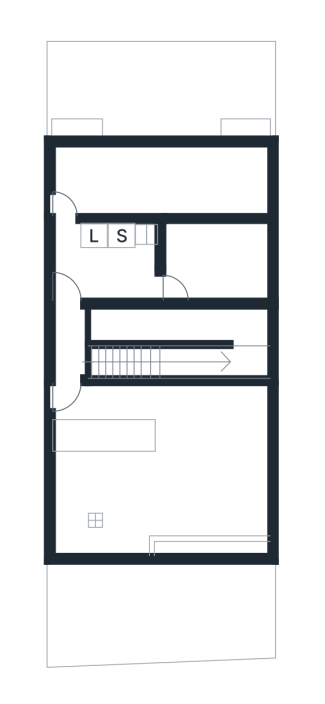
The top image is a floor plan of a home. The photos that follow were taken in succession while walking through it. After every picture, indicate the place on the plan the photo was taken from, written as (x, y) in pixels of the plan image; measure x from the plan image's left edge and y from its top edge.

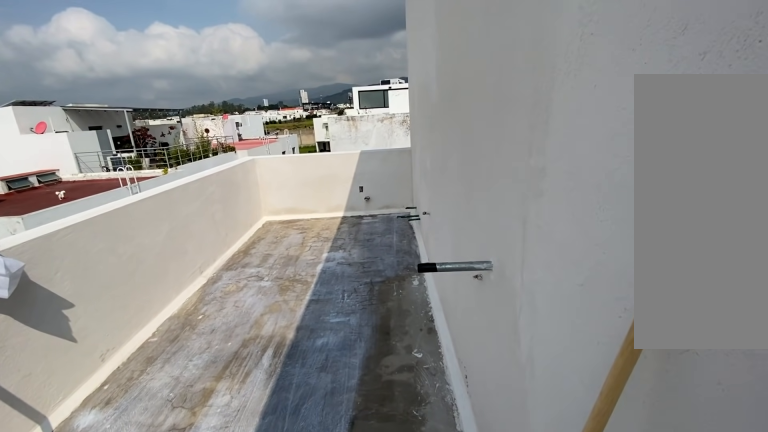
(83, 187)
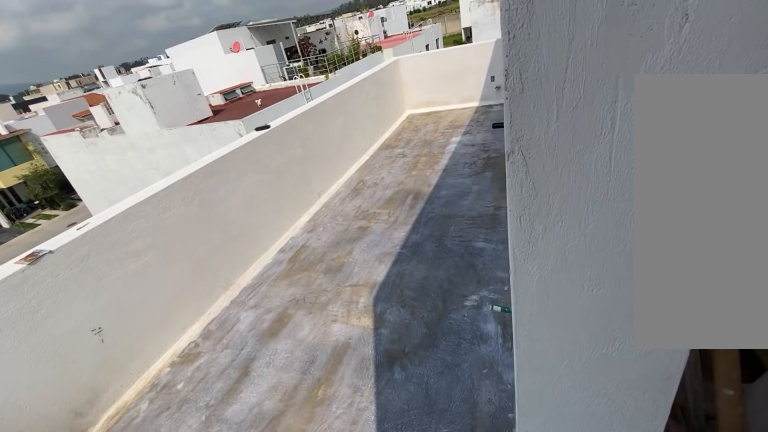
(67, 222)
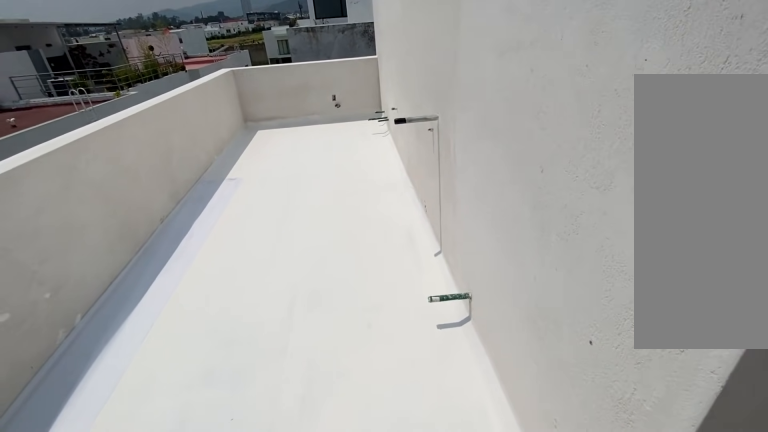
(63, 208)
